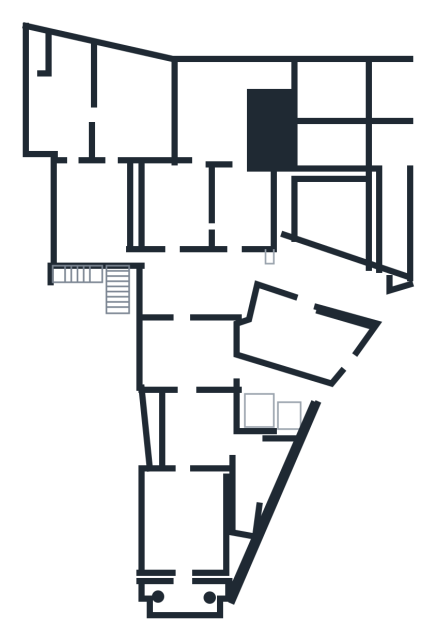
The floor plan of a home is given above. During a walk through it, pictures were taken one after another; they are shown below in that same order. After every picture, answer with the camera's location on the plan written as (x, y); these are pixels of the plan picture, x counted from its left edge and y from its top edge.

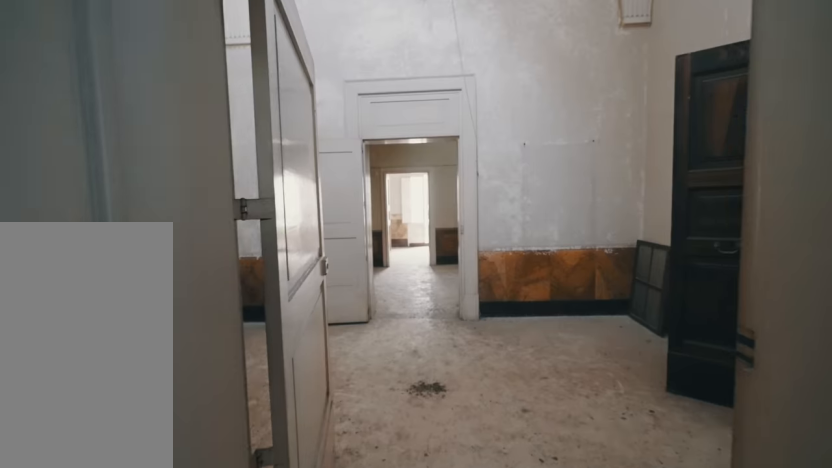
(186, 368)
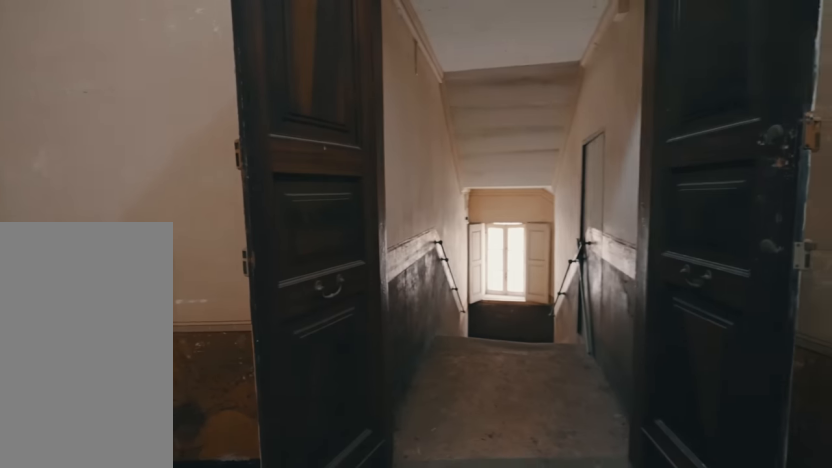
(187, 360)
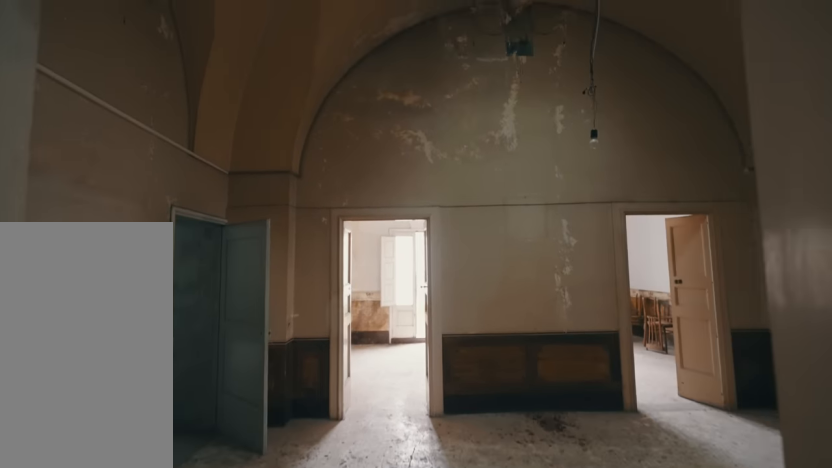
(198, 291)
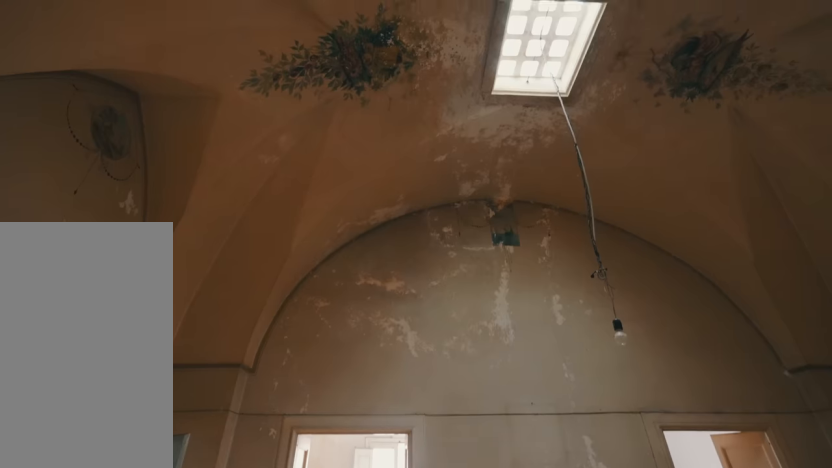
(198, 289)
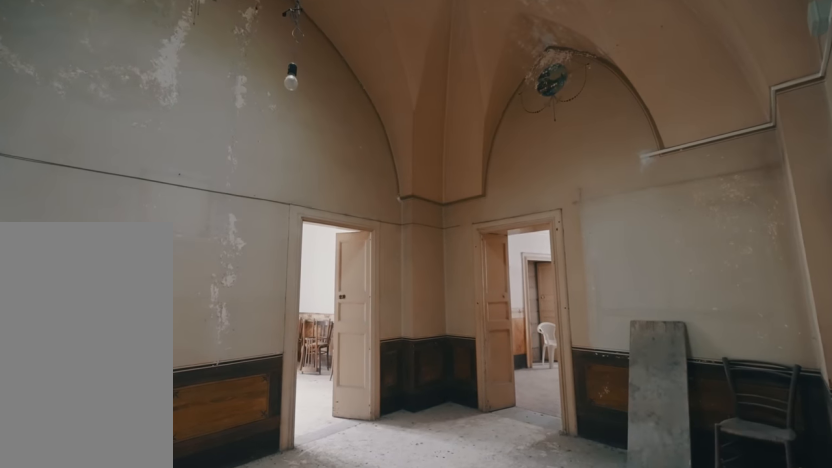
(198, 289)
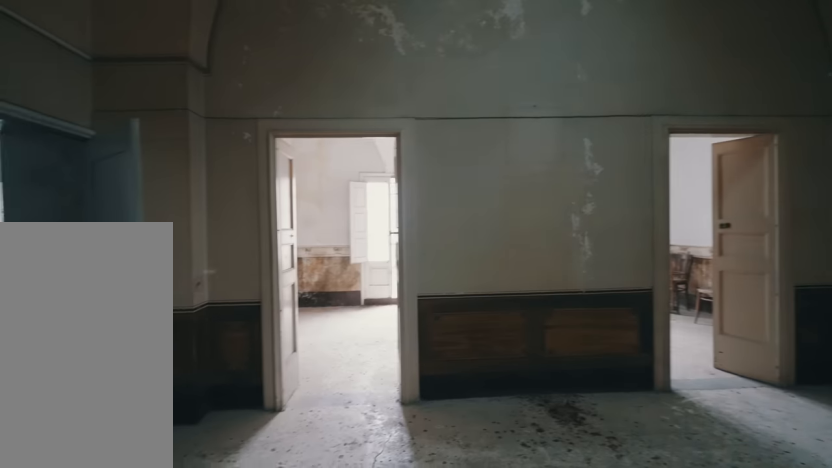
(198, 289)
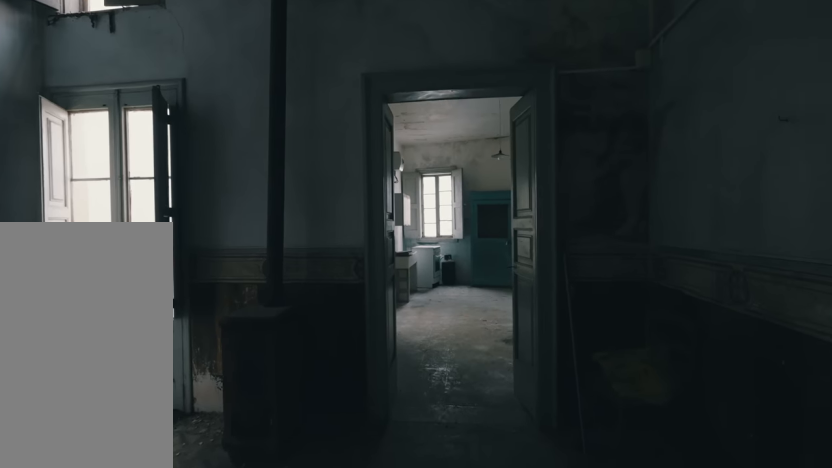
(94, 217)
